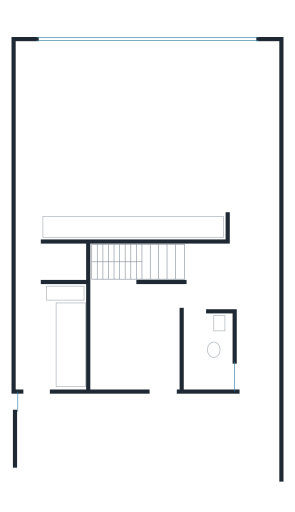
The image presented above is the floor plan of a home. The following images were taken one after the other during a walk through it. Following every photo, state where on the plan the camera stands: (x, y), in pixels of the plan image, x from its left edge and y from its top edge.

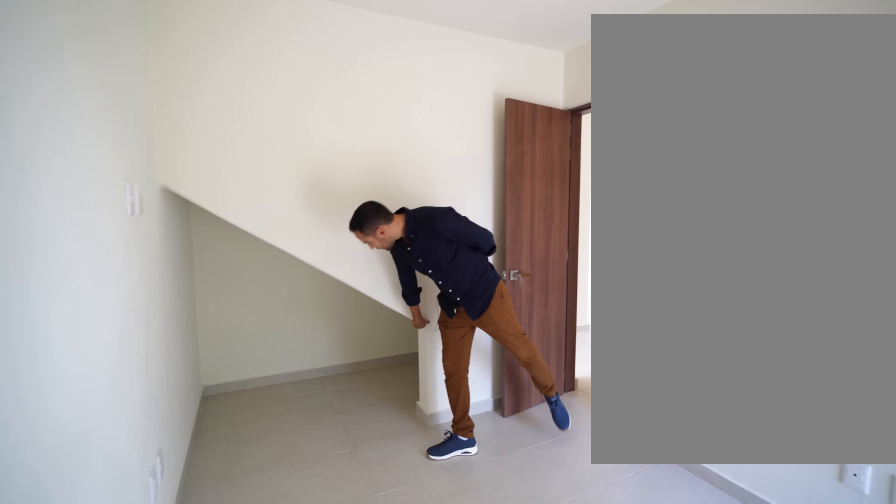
(114, 376)
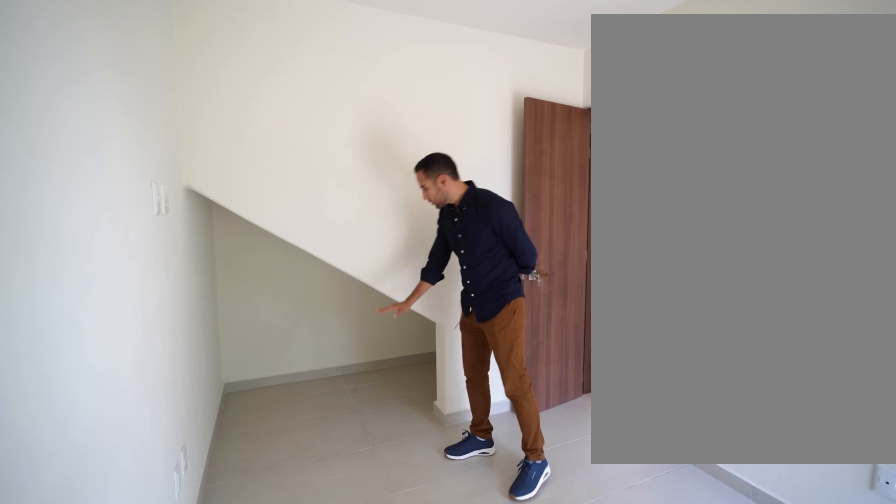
(114, 376)
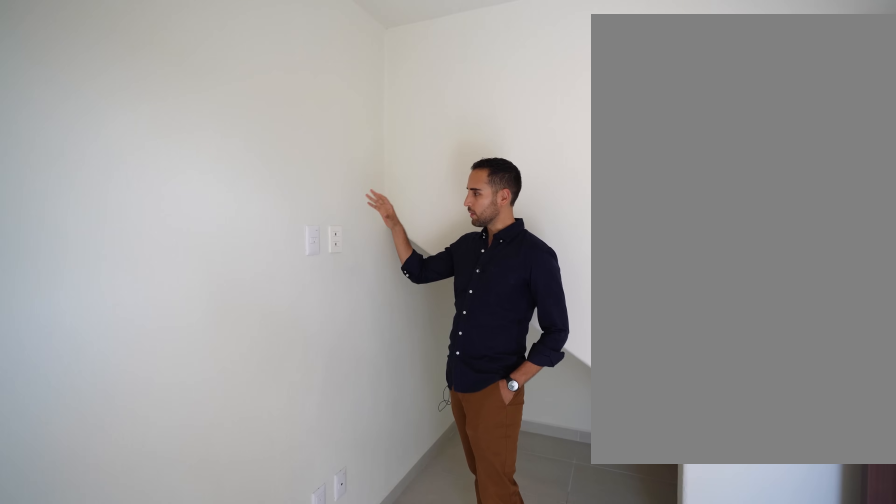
(113, 354)
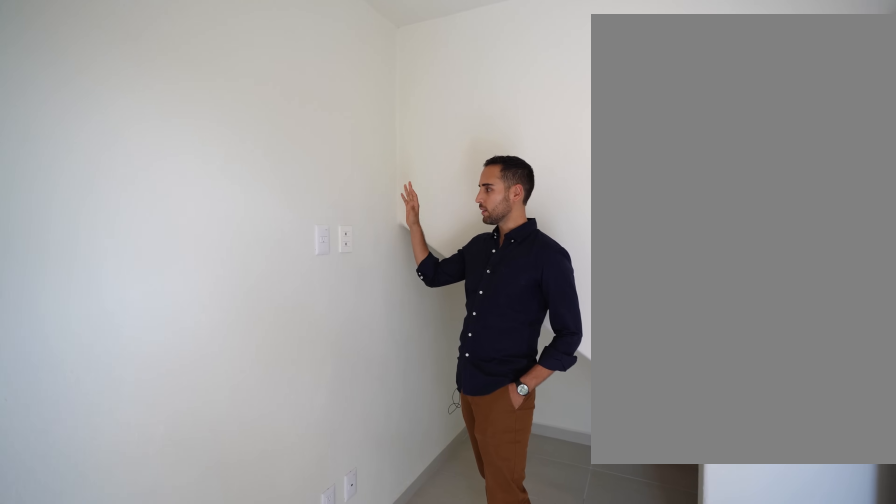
(113, 353)
